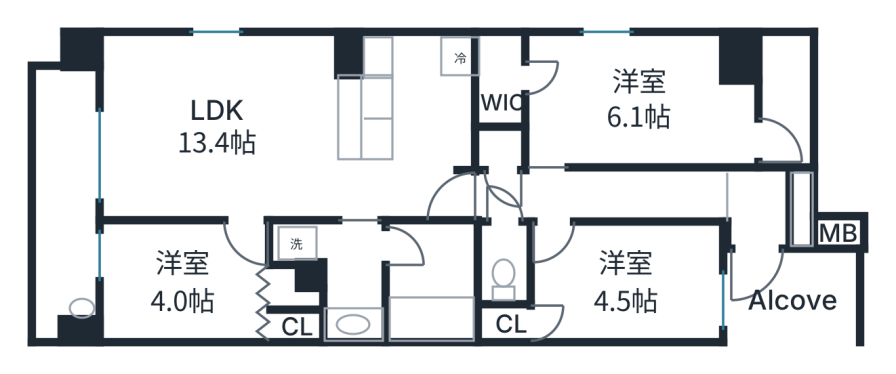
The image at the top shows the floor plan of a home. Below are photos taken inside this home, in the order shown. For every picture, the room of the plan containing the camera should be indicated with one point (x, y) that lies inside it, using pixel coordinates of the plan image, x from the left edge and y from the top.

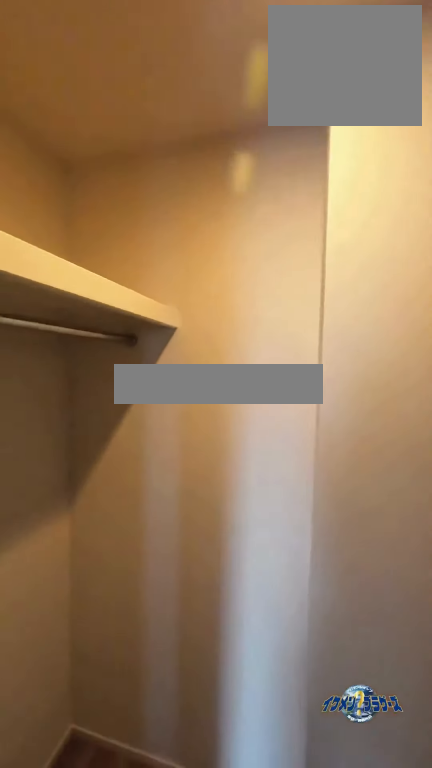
(503, 81)
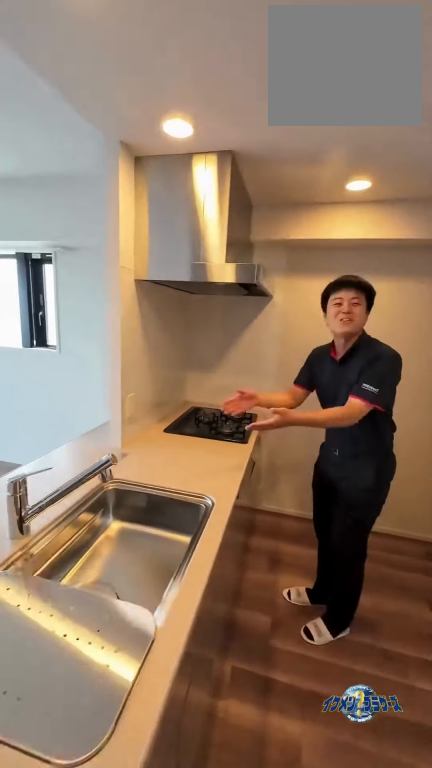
(405, 103)
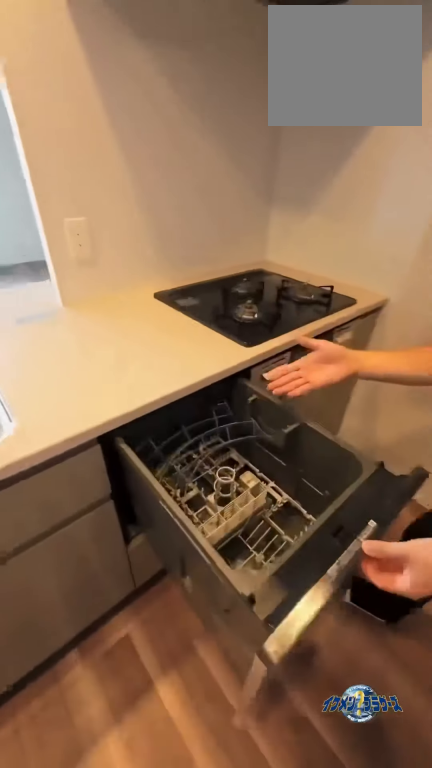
(405, 103)
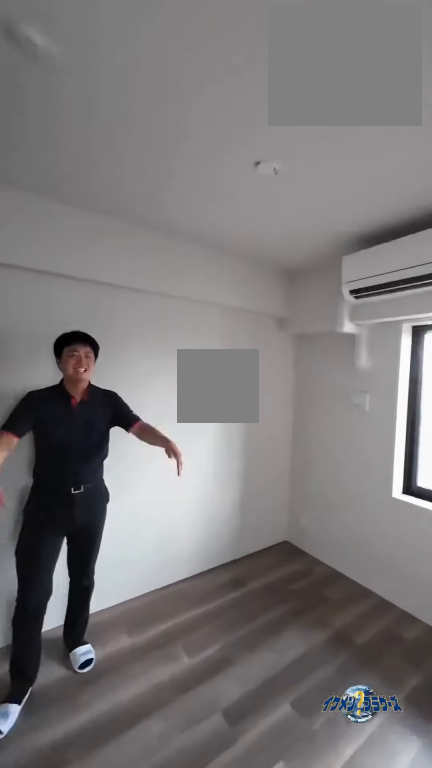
(183, 279)
